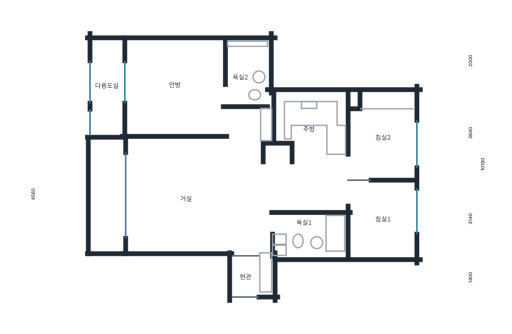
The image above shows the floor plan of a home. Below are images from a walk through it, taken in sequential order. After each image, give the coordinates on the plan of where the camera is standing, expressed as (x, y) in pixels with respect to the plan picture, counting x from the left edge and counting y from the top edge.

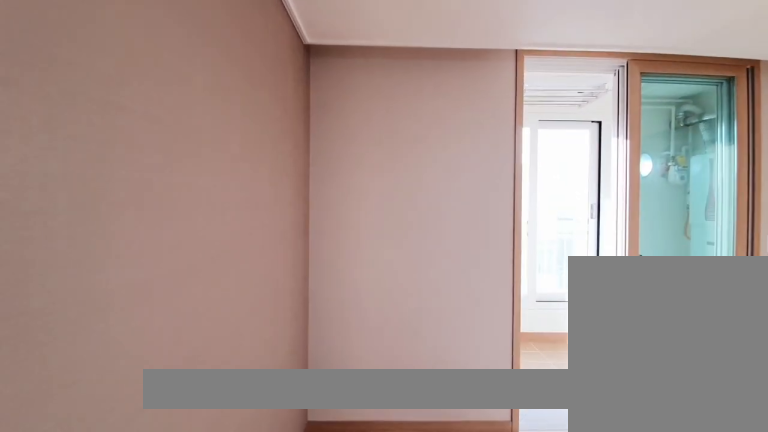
(168, 91)
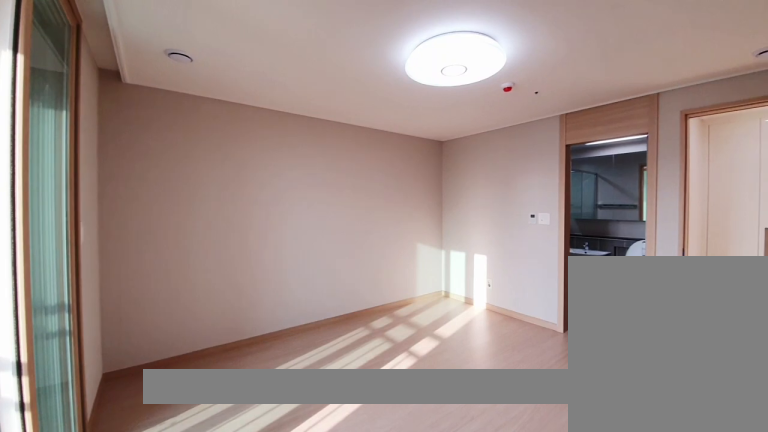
(168, 92)
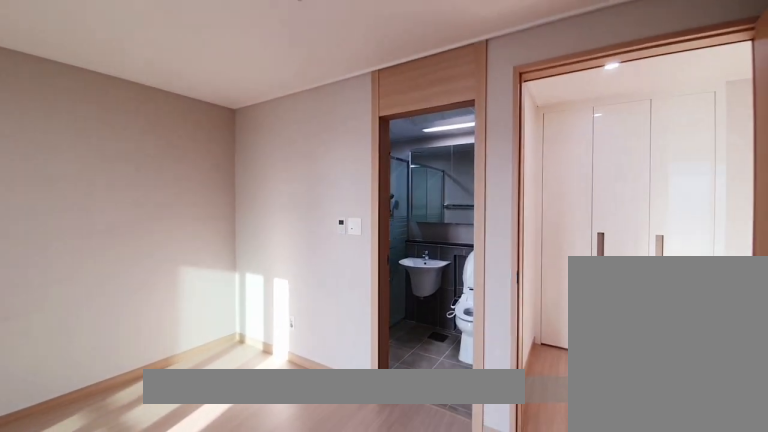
(168, 92)
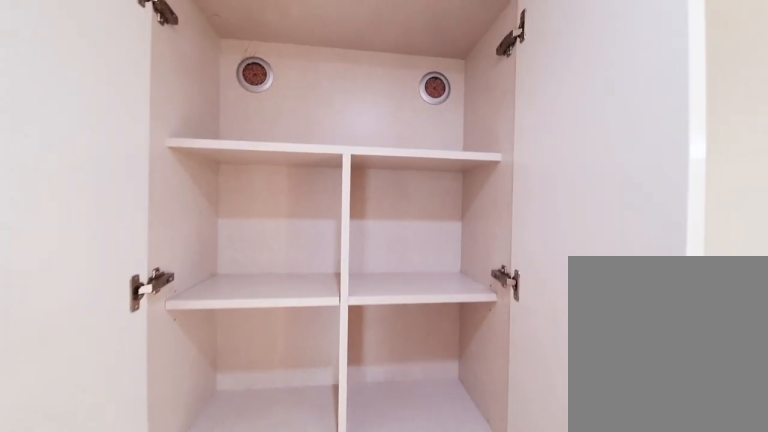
(242, 132)
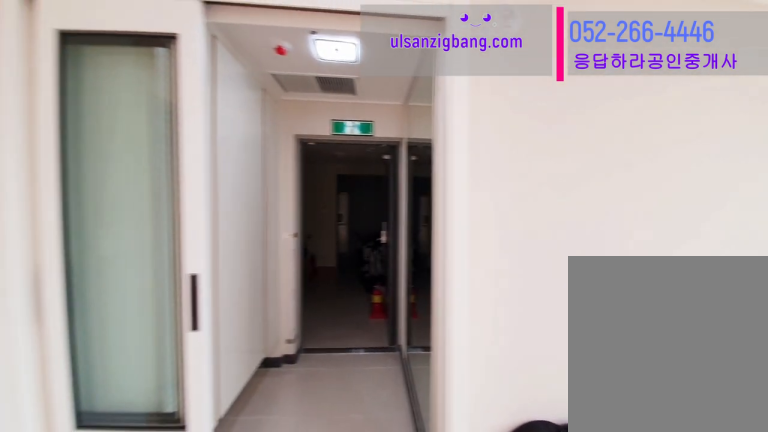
(229, 205)
